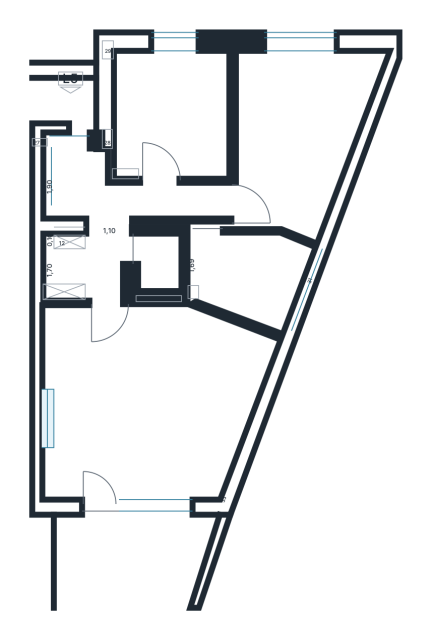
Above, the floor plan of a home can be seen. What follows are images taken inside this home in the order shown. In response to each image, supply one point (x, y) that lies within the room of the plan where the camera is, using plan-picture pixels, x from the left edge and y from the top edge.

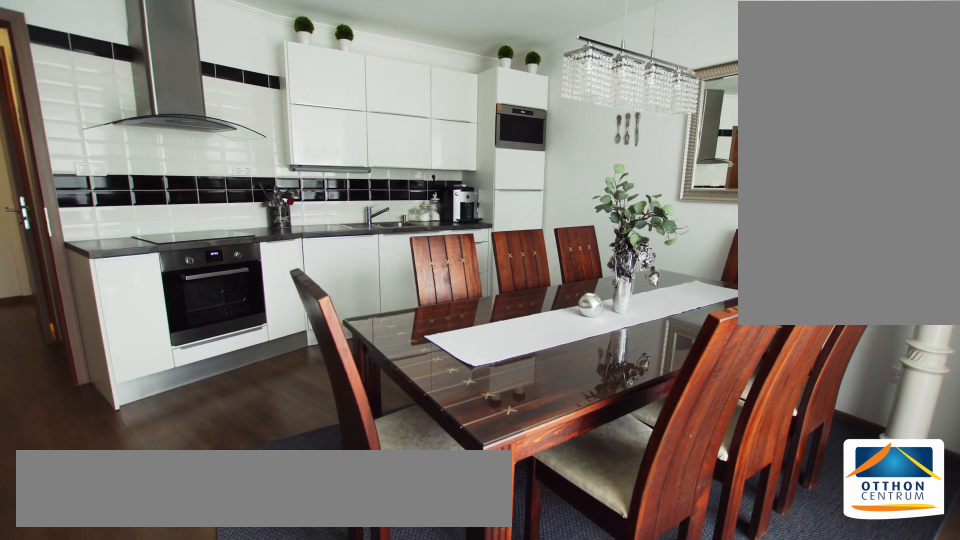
(150, 403)
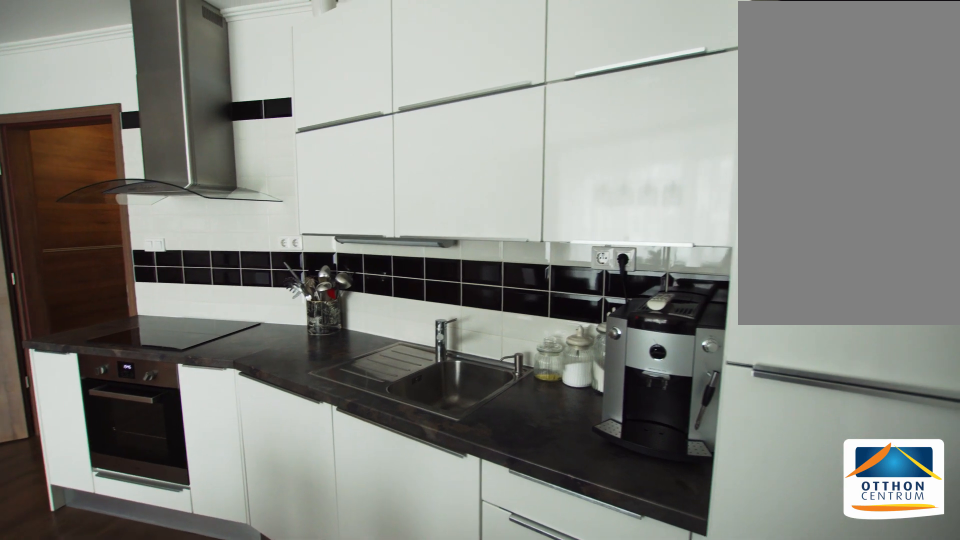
(150, 403)
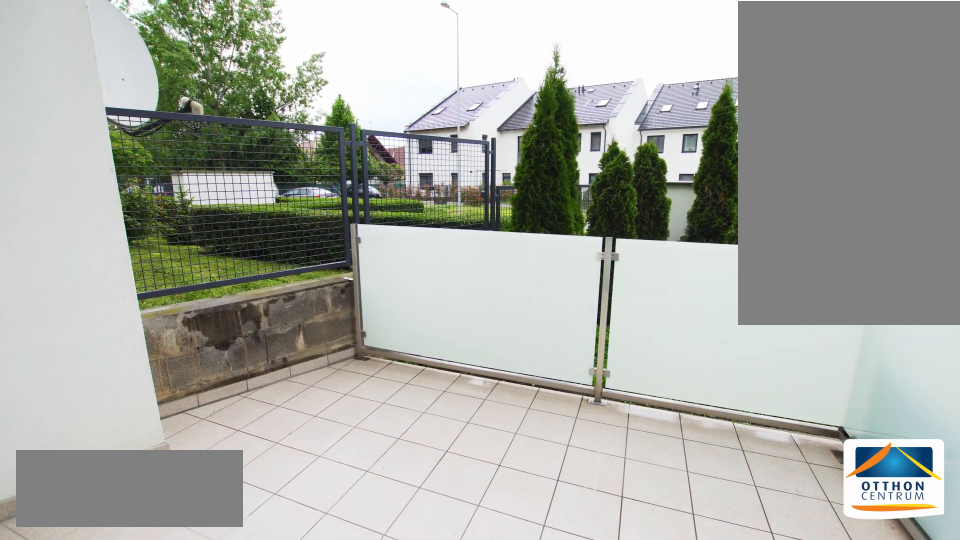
(150, 563)
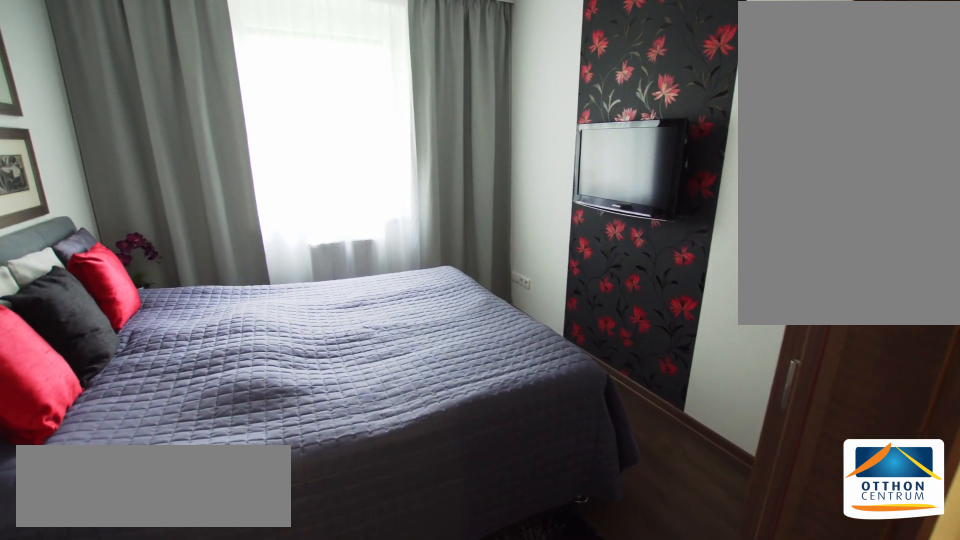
(170, 118)
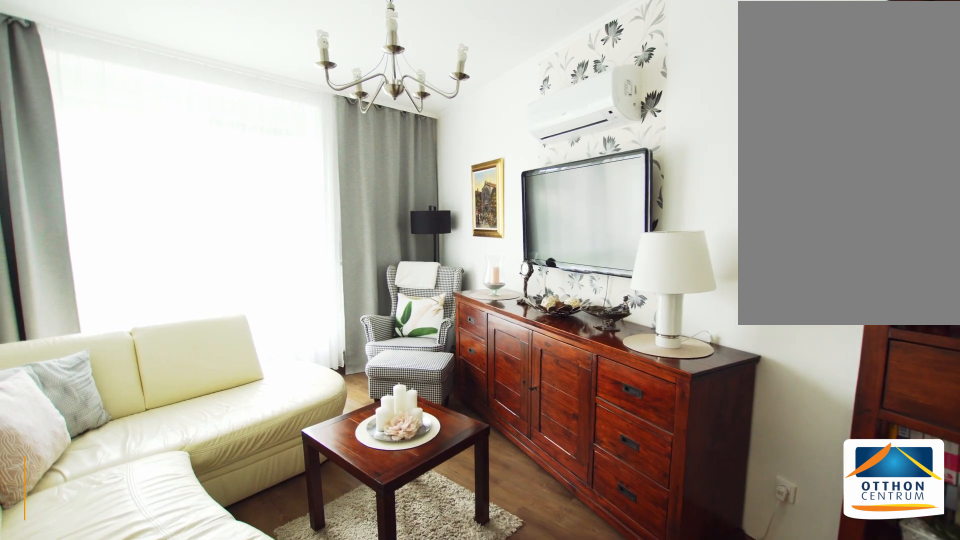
(243, 138)
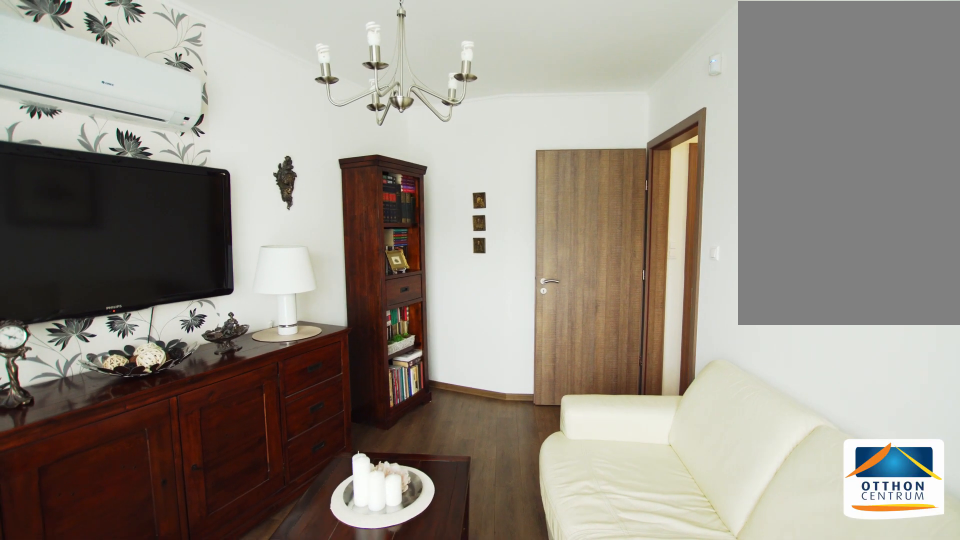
(243, 138)
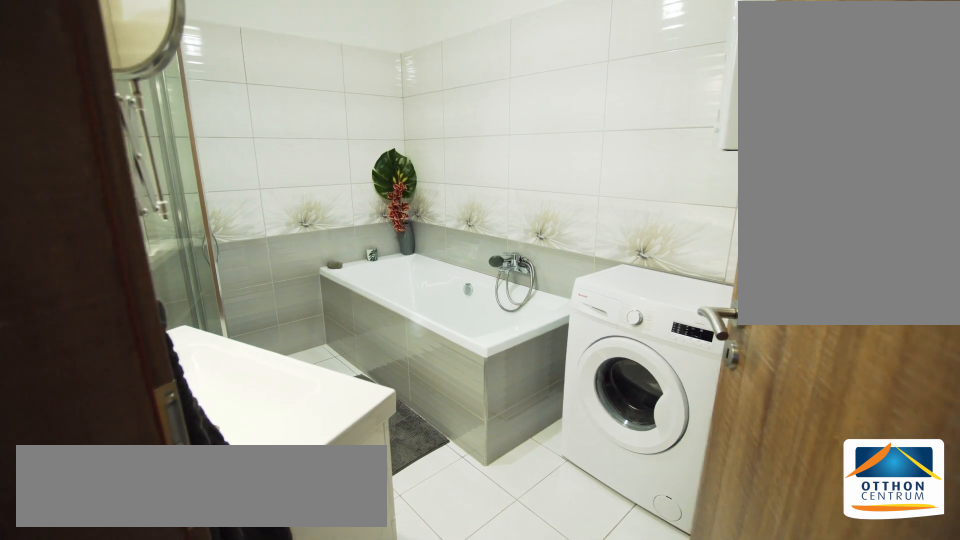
(258, 273)
